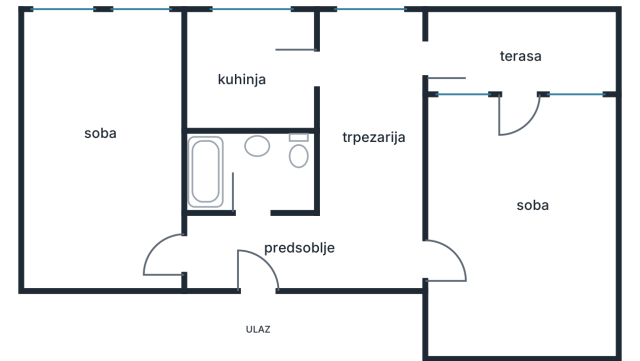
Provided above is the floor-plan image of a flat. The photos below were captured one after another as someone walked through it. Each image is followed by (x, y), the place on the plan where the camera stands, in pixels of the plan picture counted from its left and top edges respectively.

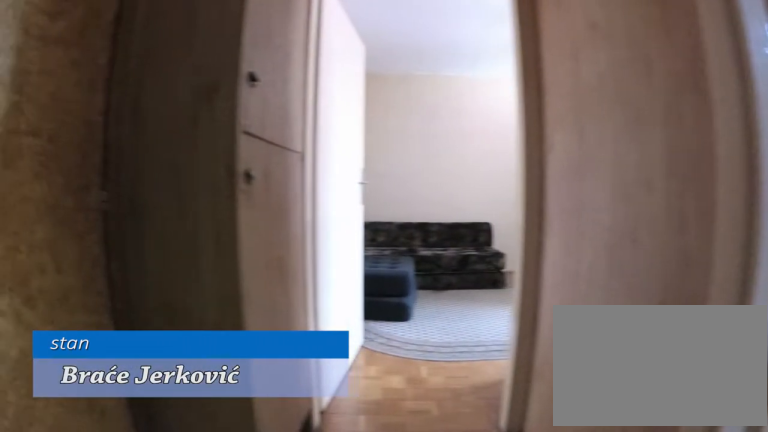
(257, 275)
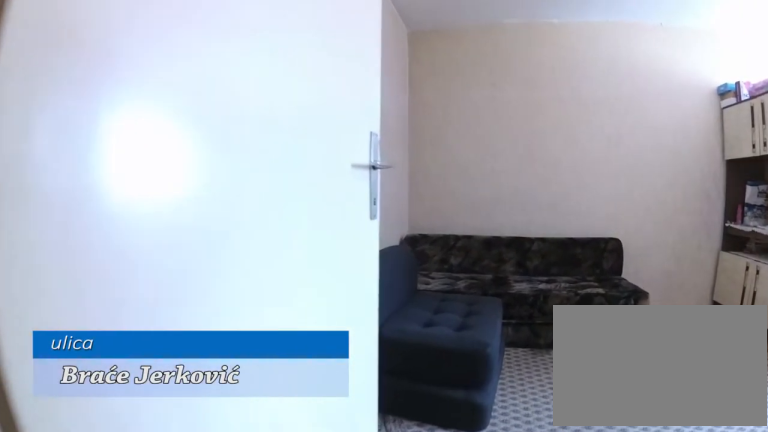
(207, 251)
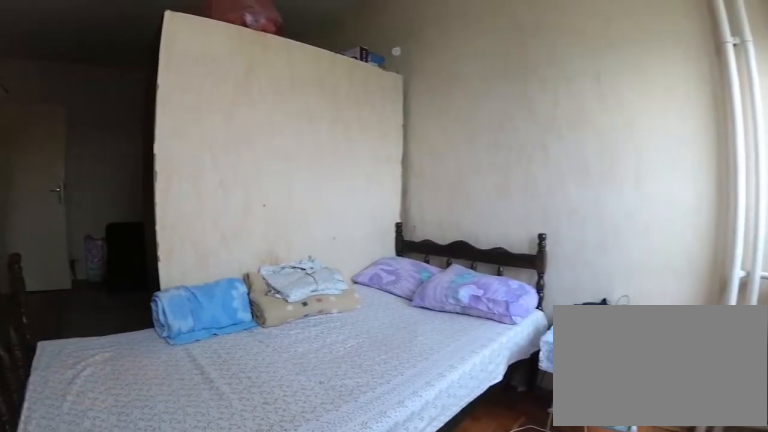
(135, 44)
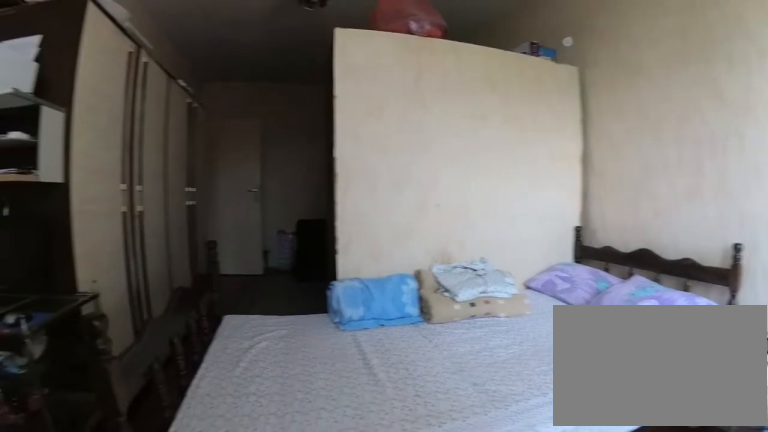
(133, 40)
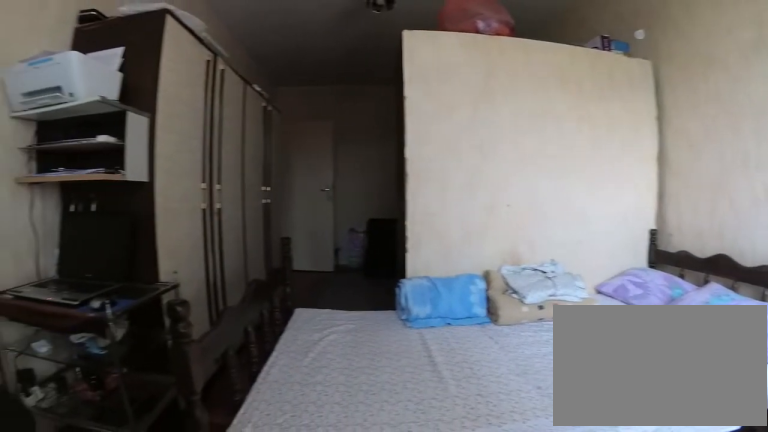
(132, 39)
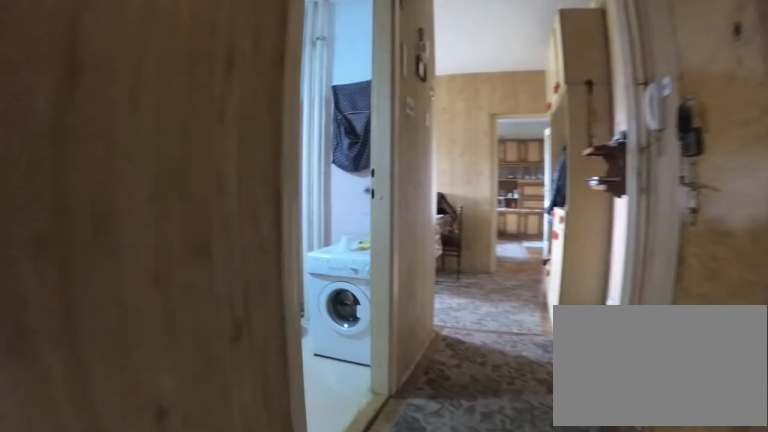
(190, 259)
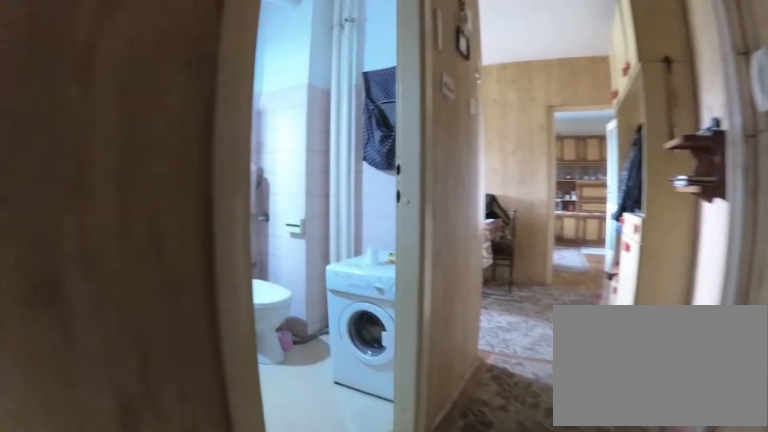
(218, 260)
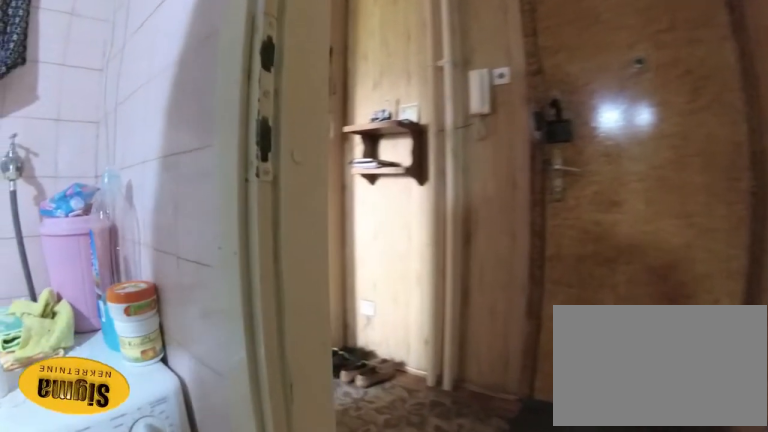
(244, 178)
